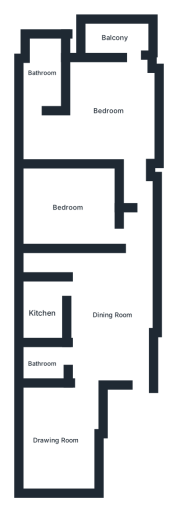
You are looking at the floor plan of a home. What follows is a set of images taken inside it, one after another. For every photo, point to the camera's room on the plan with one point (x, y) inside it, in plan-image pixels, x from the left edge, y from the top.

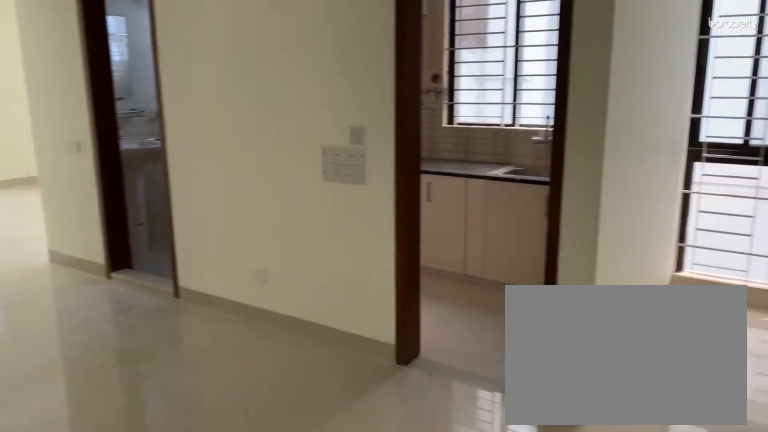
(112, 310)
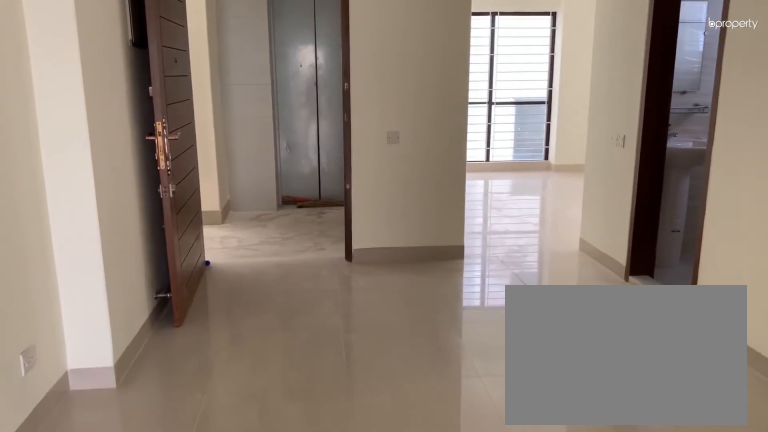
(112, 310)
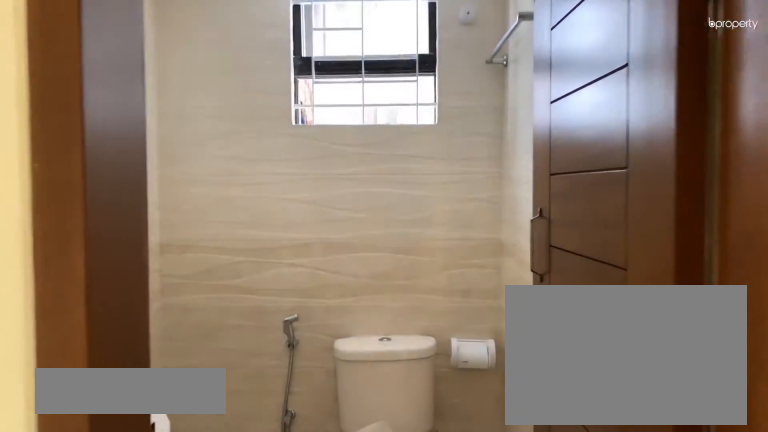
(43, 362)
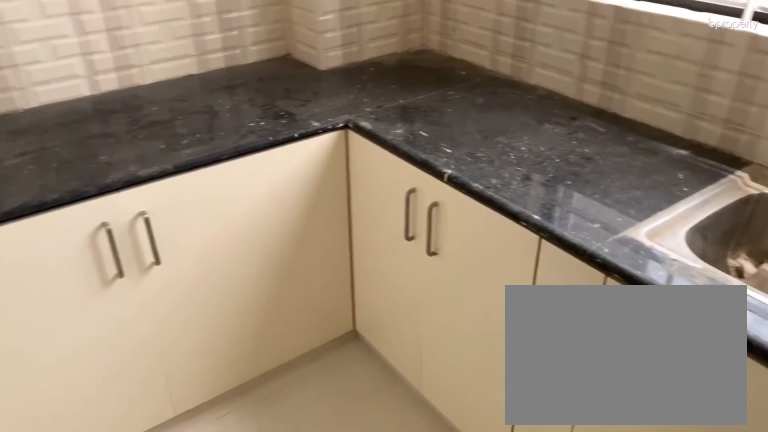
(42, 310)
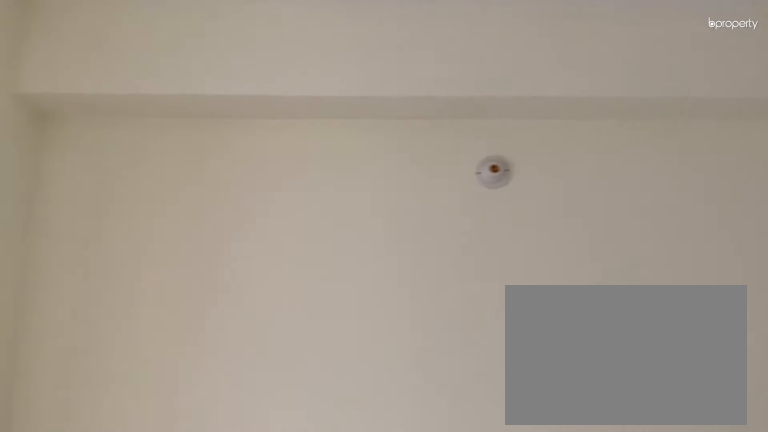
(68, 207)
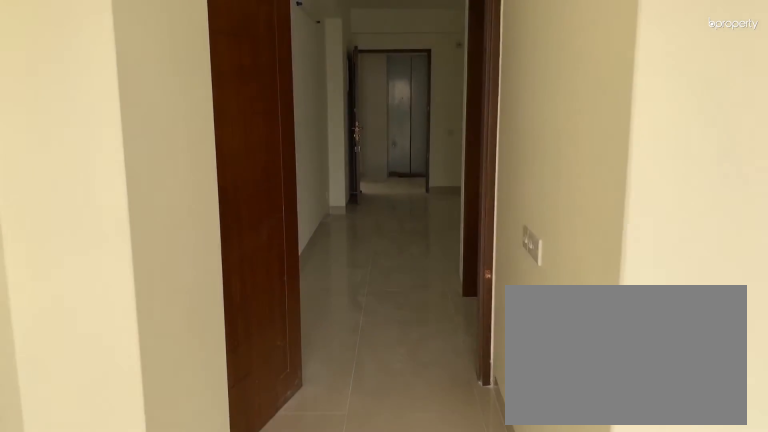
(105, 108)
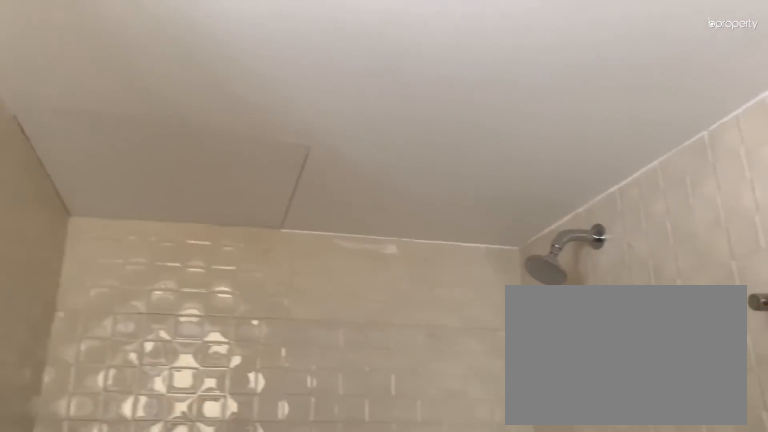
(40, 72)
